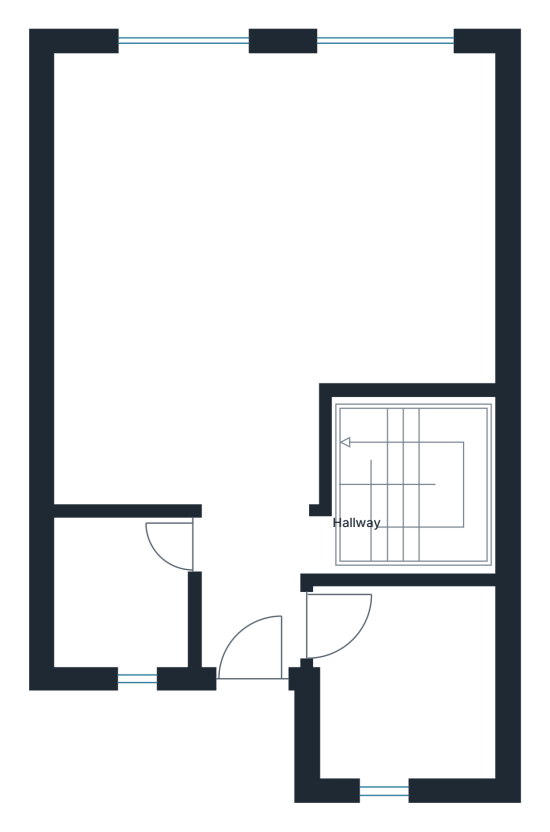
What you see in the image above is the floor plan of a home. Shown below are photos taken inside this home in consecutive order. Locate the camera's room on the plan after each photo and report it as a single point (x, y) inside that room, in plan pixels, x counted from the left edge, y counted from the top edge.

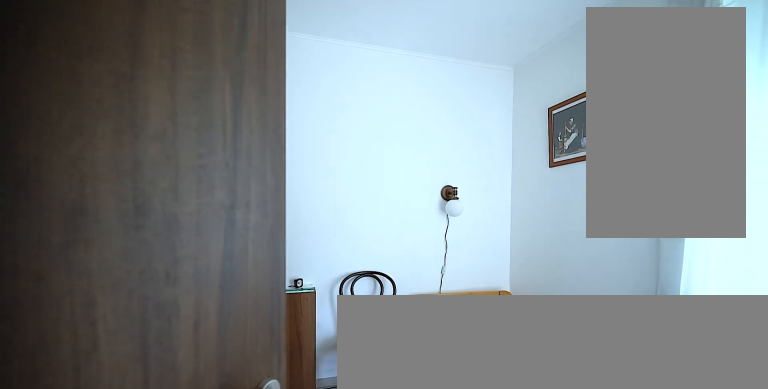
(410, 698)
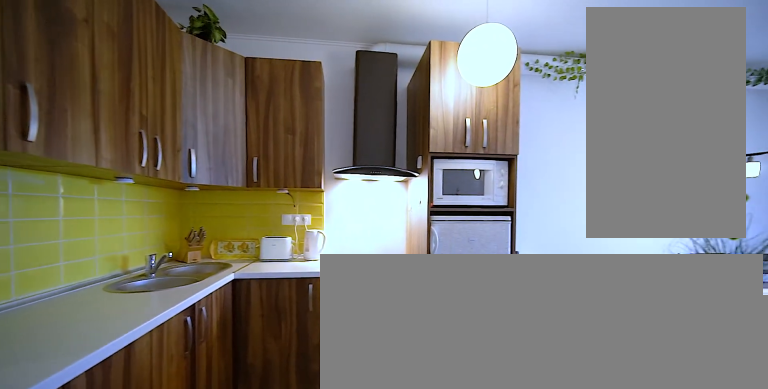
(278, 242)
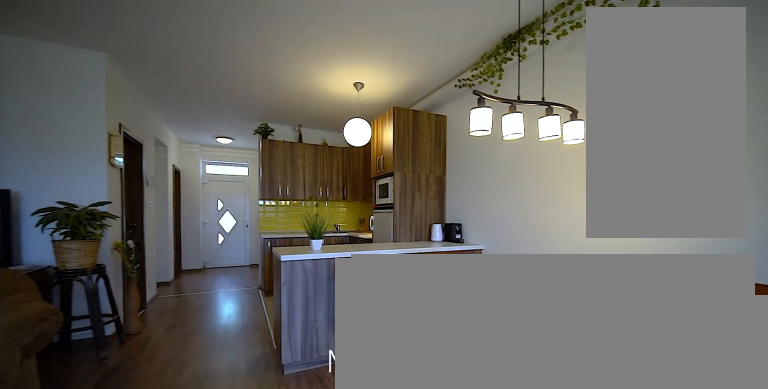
(277, 242)
